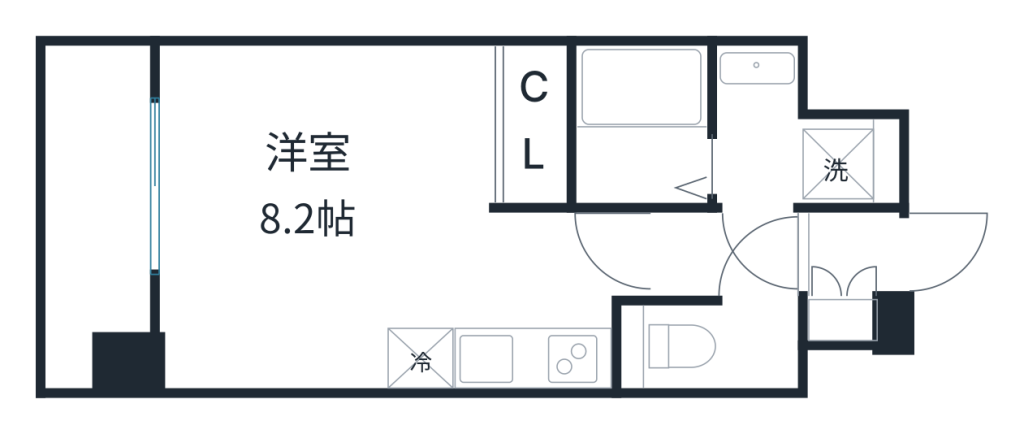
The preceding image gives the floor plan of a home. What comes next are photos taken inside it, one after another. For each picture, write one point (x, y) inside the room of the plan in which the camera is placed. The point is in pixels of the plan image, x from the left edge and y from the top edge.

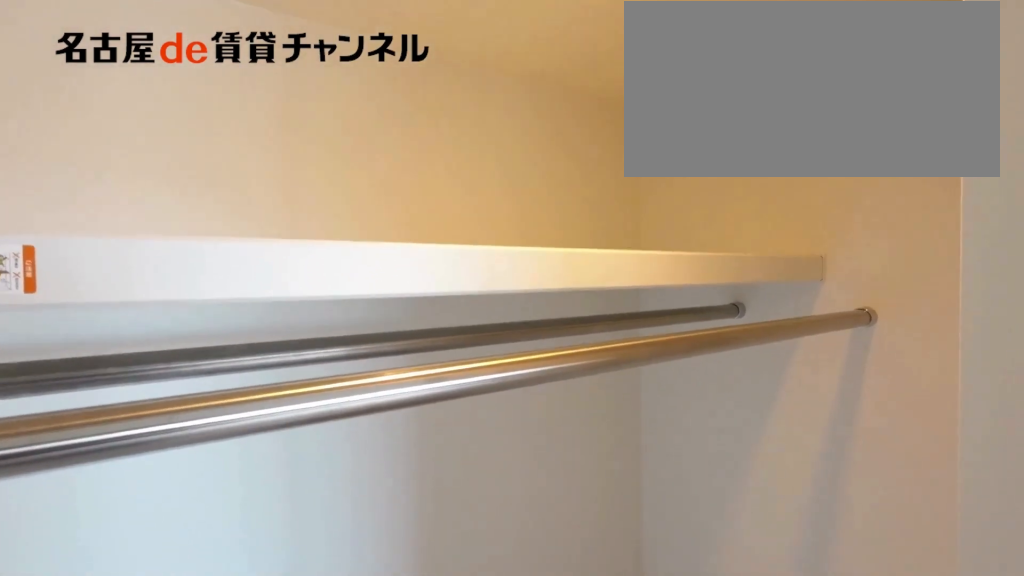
(536, 124)
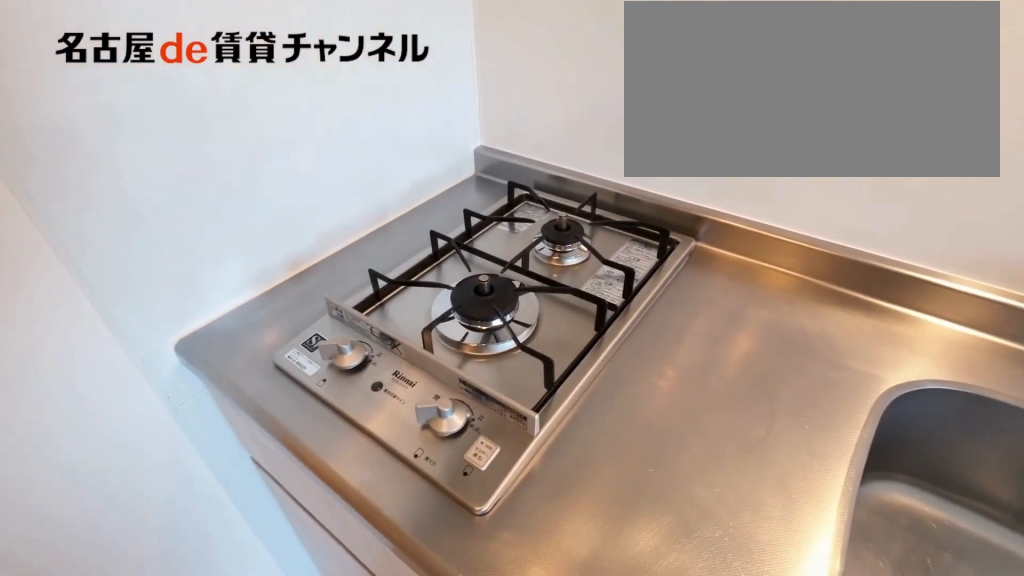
(533, 358)
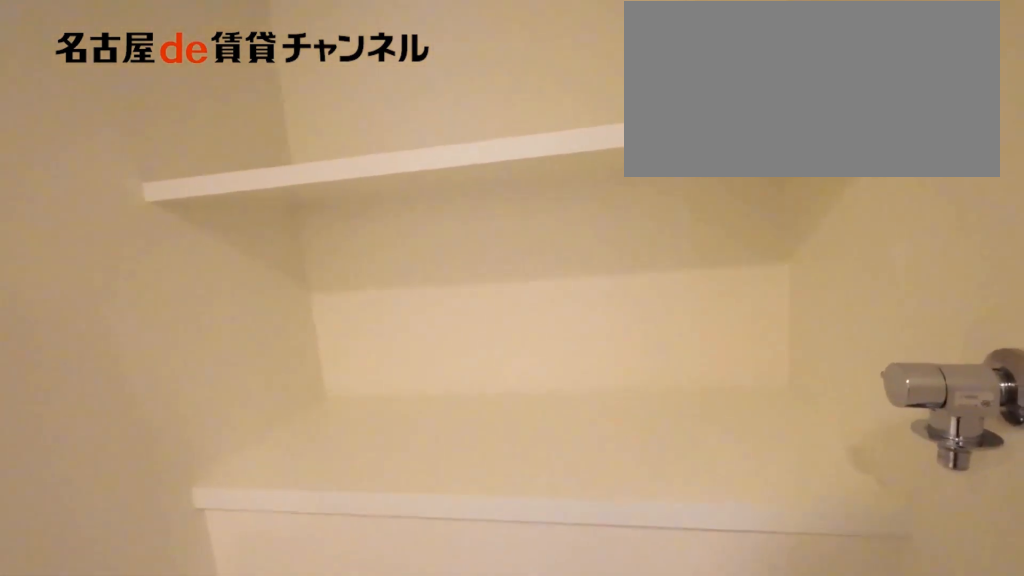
(793, 138)
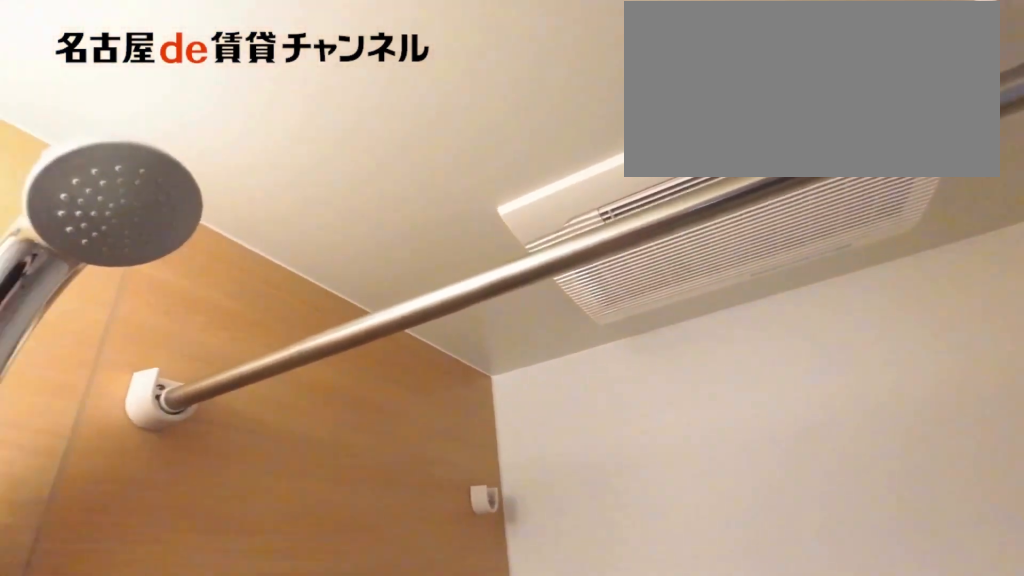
(642, 124)
